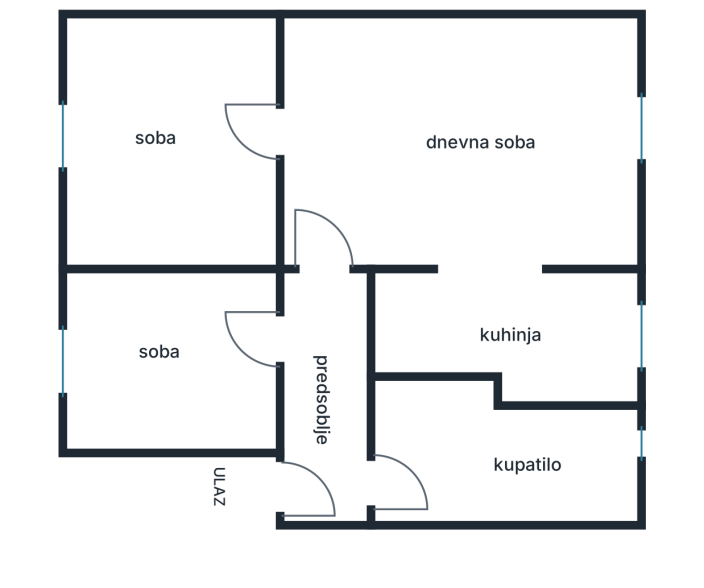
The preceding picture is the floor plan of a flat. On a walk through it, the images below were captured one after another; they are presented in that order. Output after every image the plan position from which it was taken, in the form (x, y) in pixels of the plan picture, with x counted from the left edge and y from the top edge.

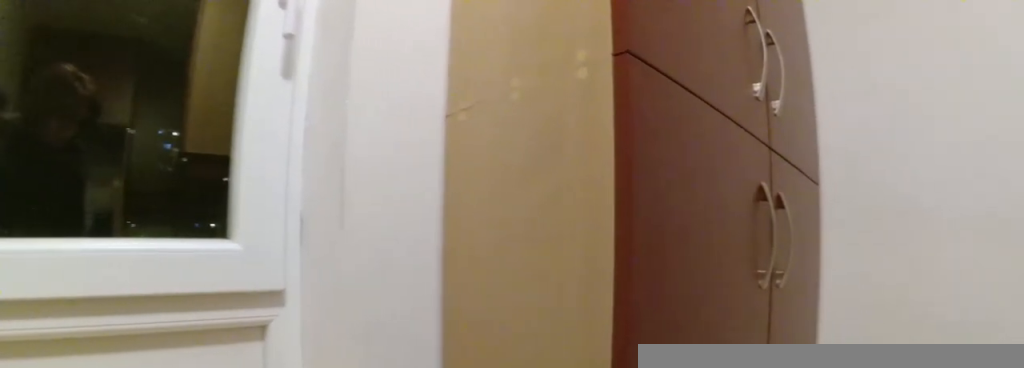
(602, 298)
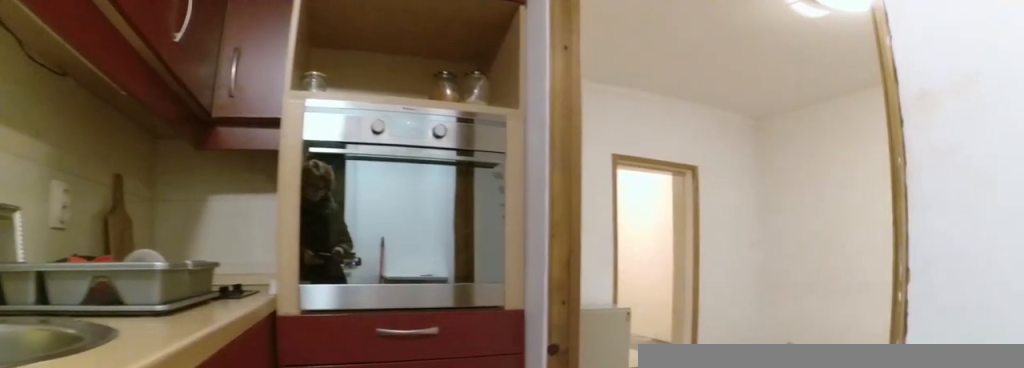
(573, 320)
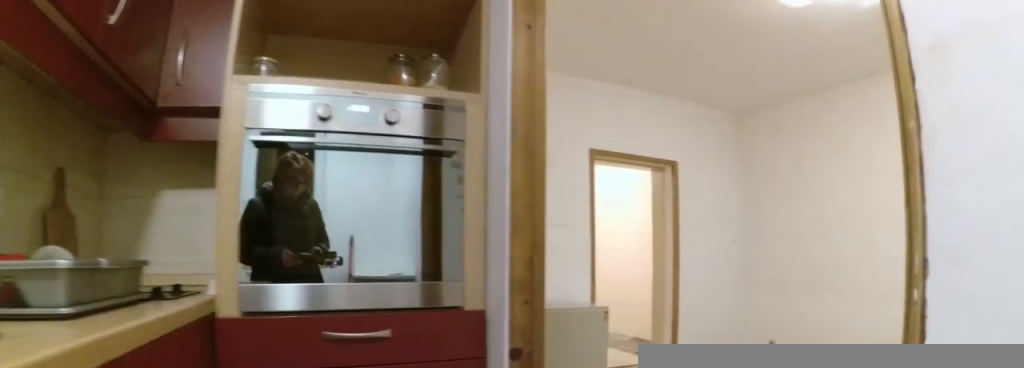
(564, 319)
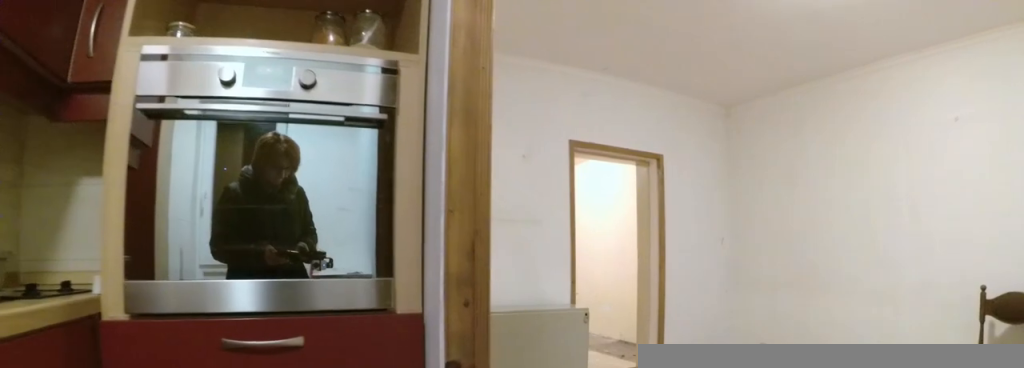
(541, 316)
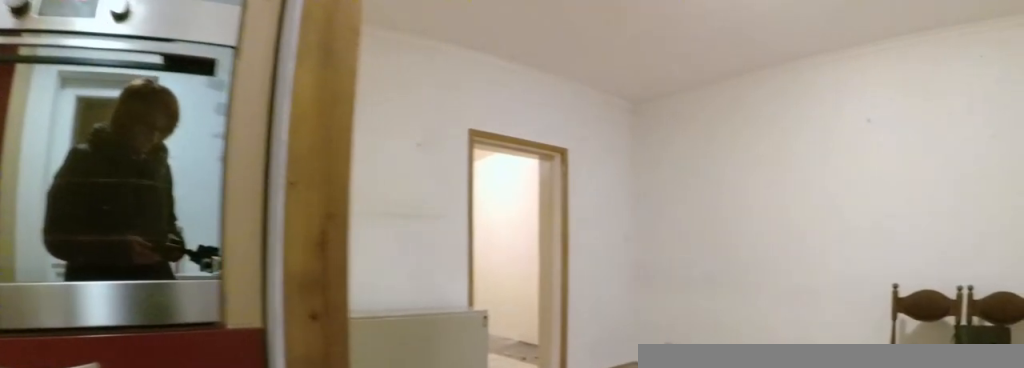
(522, 307)
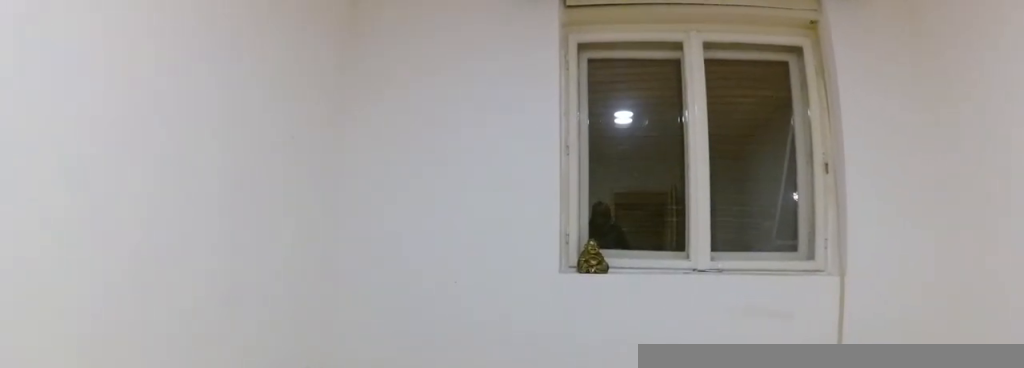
(198, 332)
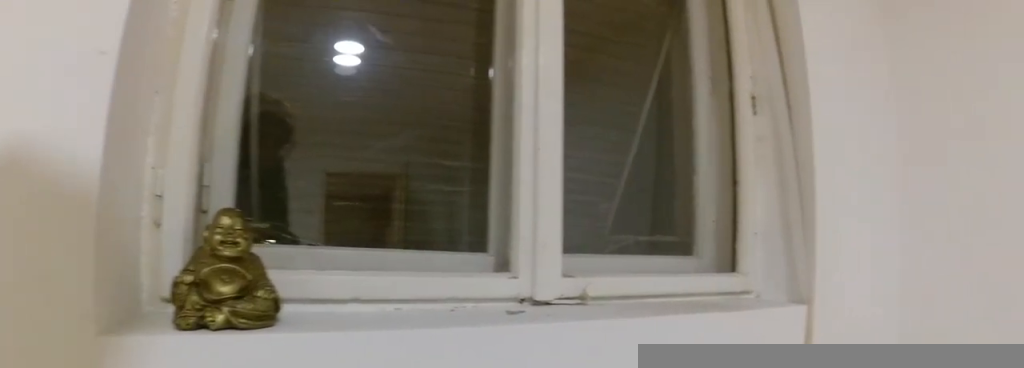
(106, 346)
